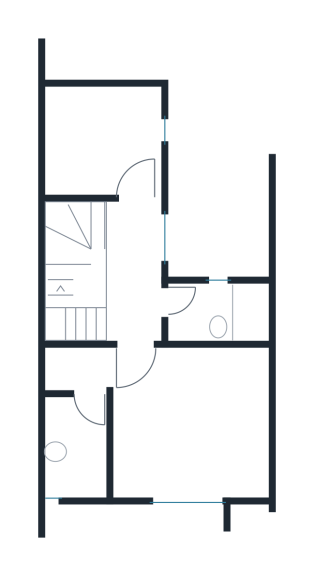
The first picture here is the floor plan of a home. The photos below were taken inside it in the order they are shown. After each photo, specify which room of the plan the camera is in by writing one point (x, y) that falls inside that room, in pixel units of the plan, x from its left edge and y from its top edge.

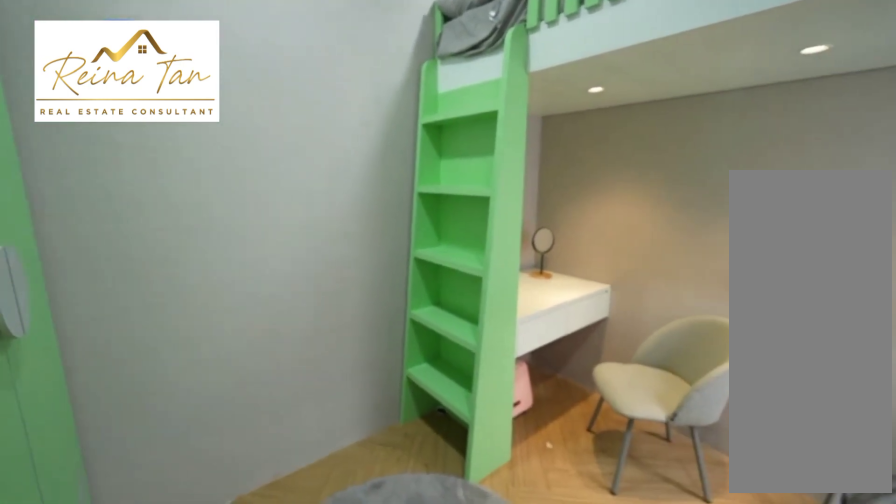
(105, 140)
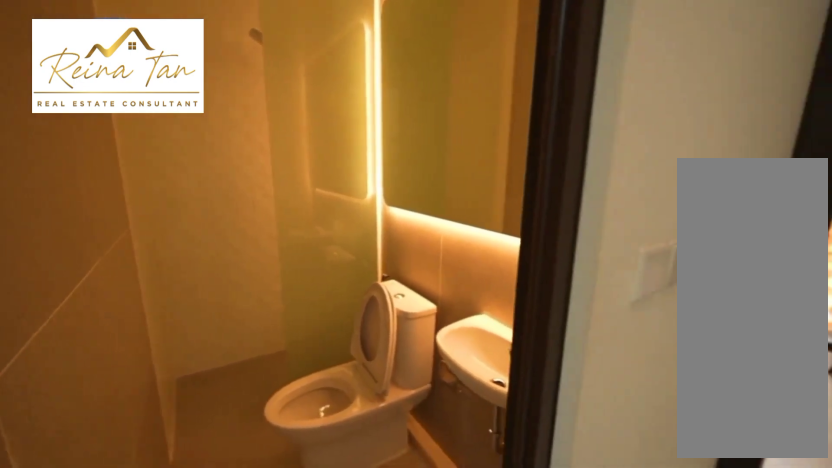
(218, 309)
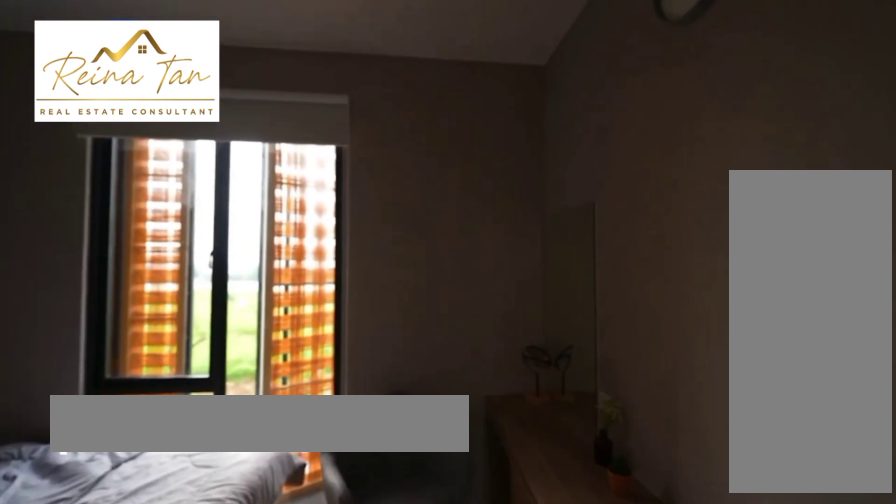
(158, 421)
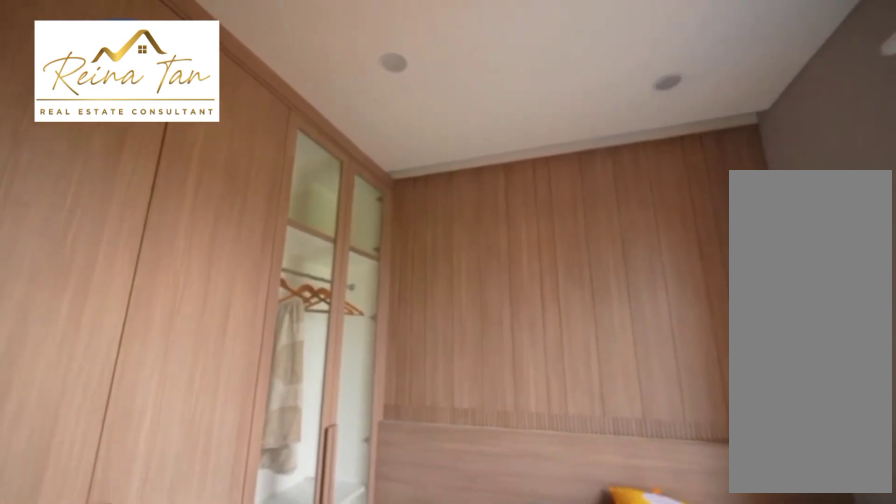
(158, 421)
